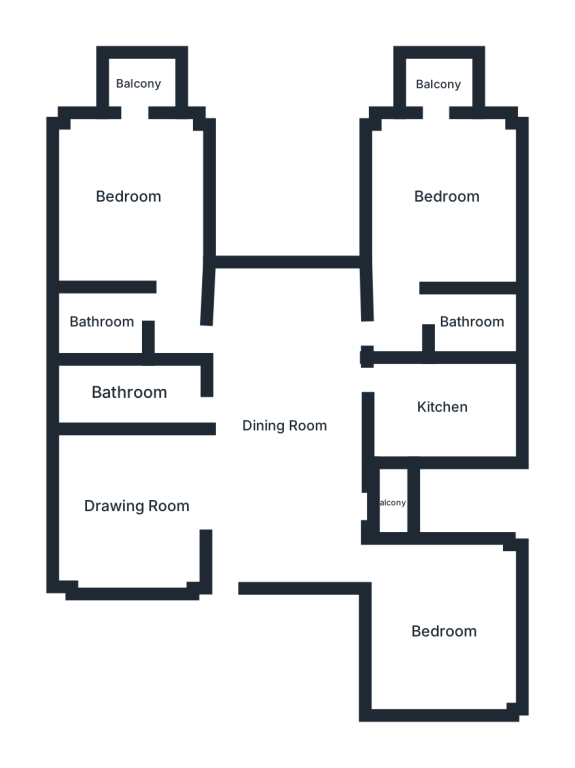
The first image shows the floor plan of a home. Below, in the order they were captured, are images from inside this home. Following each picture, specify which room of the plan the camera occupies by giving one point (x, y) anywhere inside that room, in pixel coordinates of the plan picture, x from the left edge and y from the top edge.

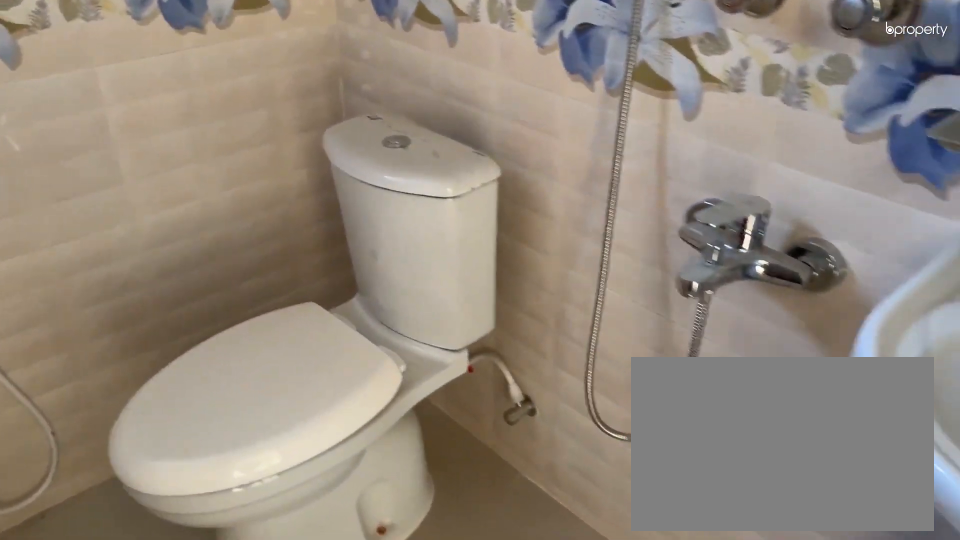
(472, 324)
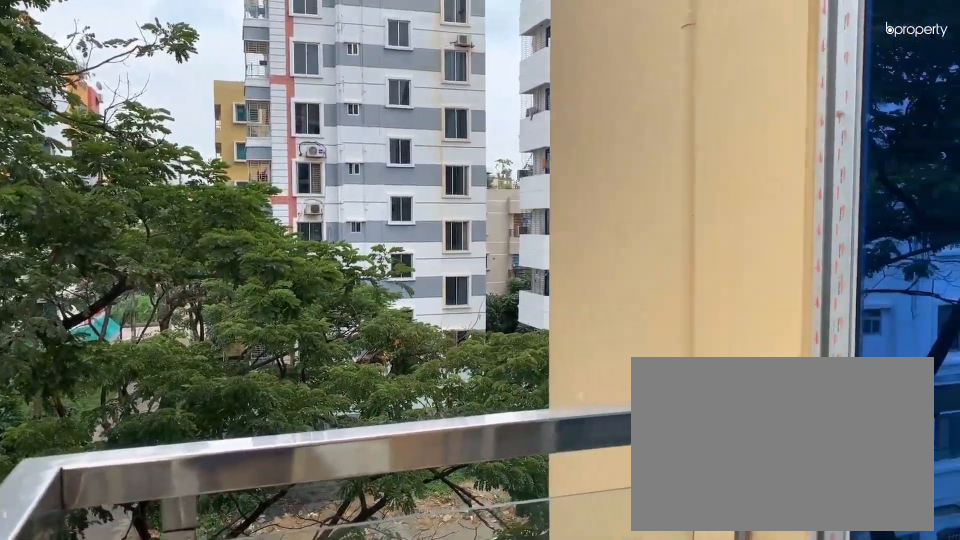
(438, 82)
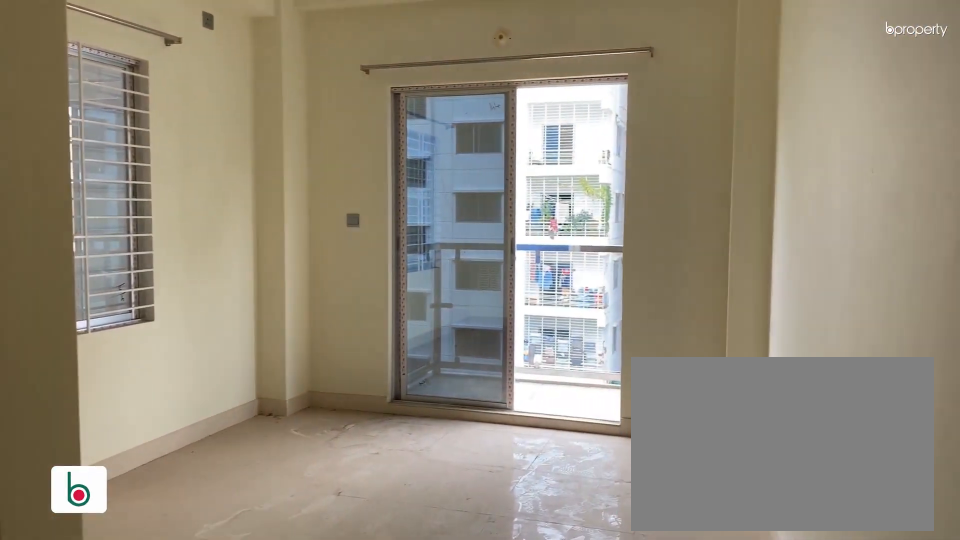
(130, 197)
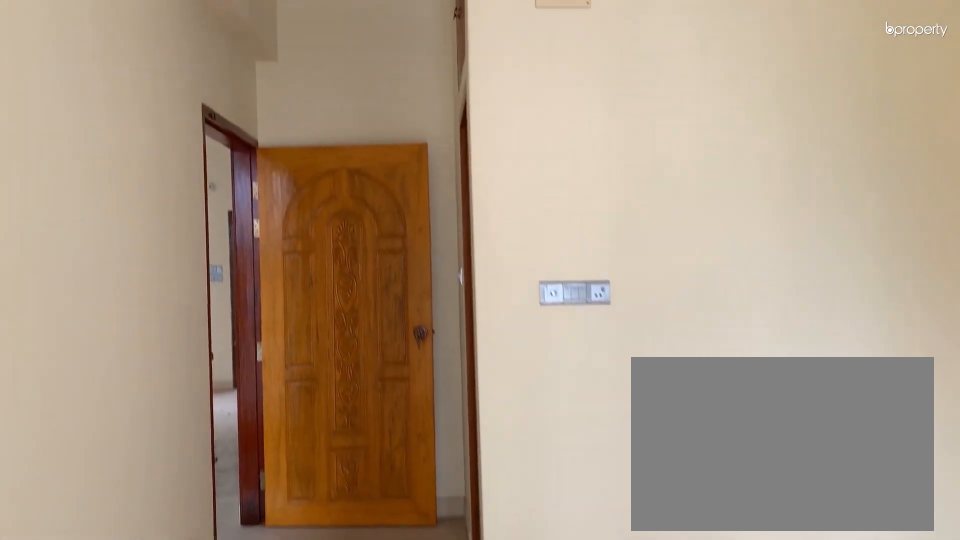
(130, 197)
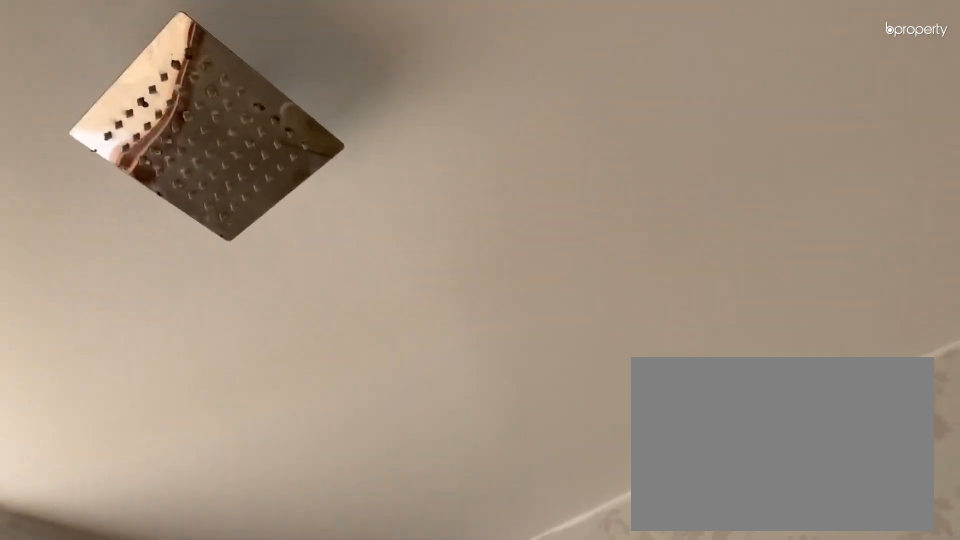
(102, 317)
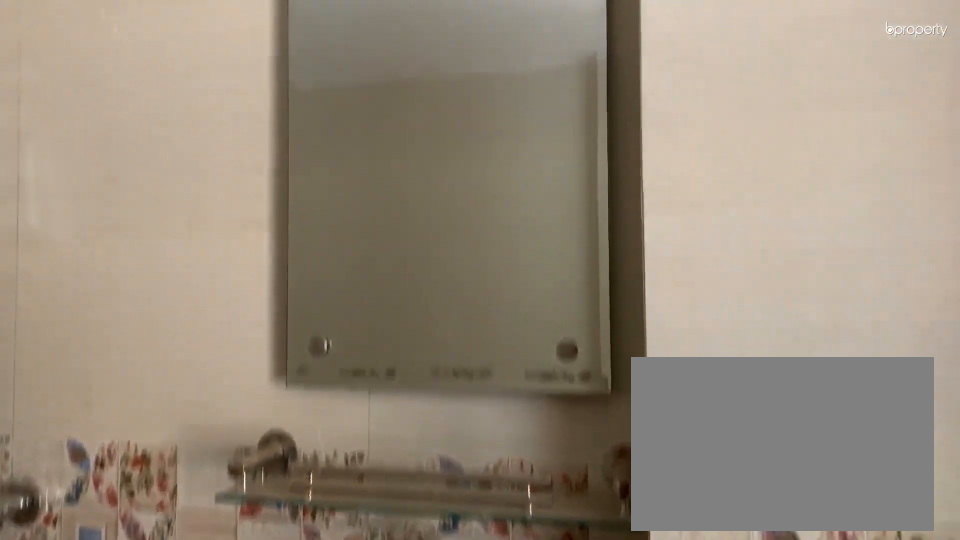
(130, 393)
